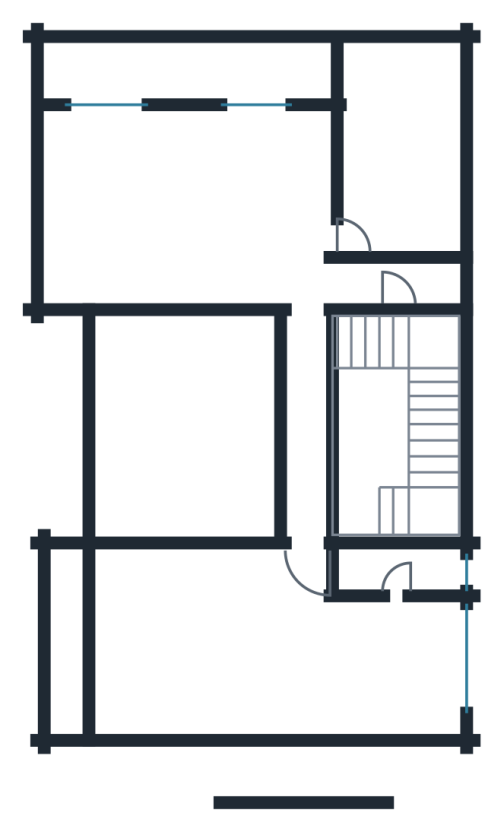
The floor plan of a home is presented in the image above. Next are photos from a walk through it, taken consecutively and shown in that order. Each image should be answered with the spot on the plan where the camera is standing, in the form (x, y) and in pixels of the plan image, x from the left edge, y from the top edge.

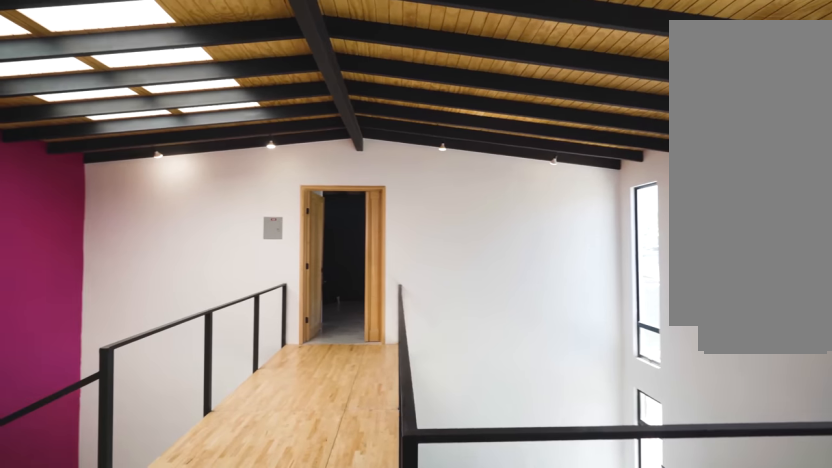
(335, 242)
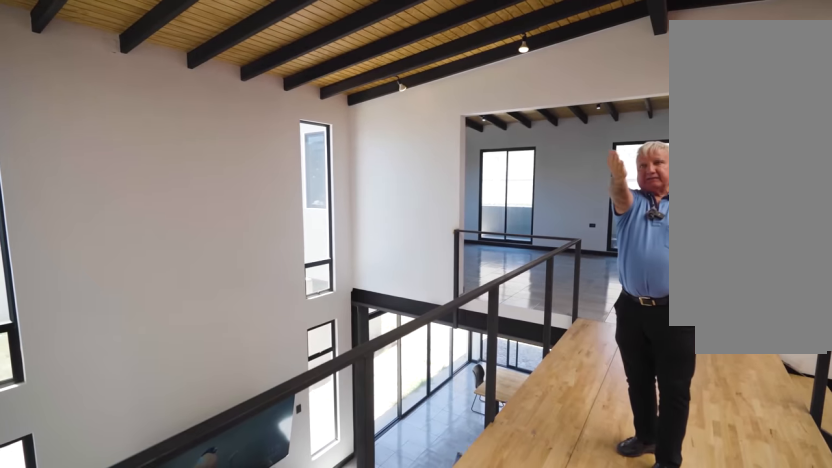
(301, 484)
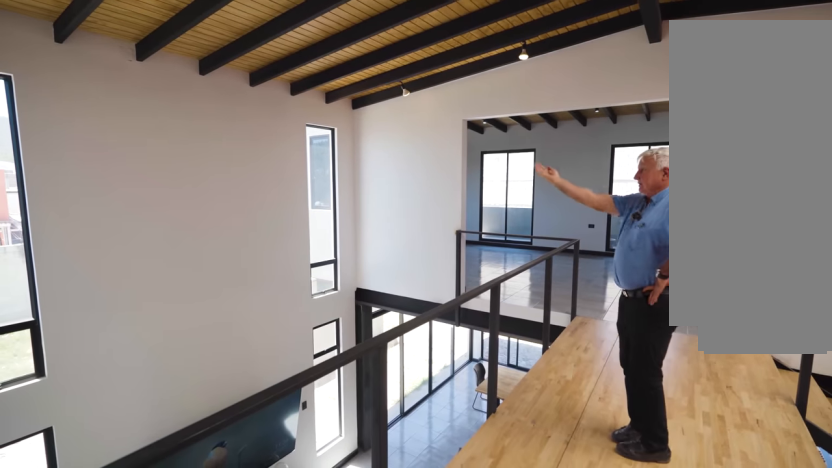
(301, 484)
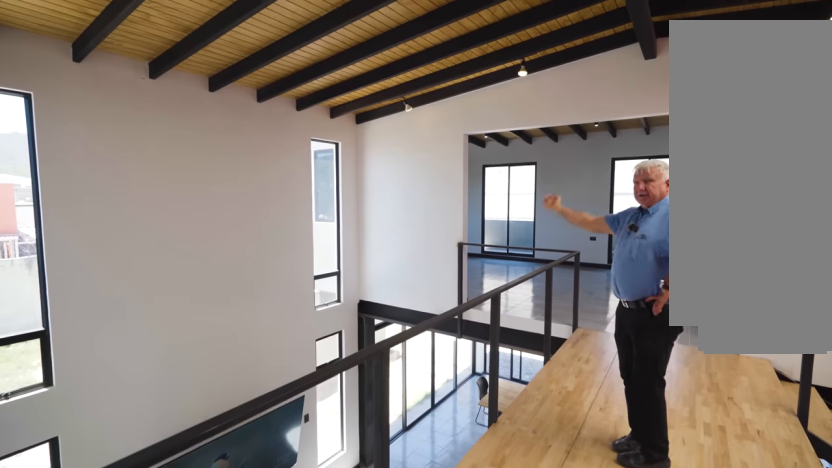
(298, 492)
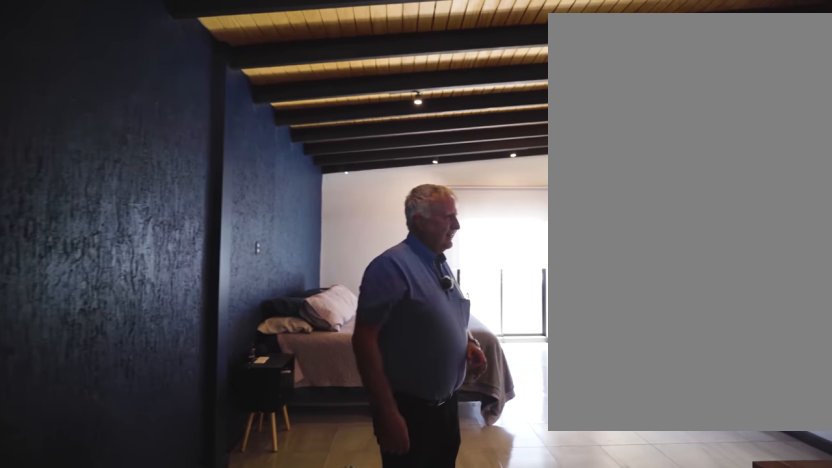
(395, 638)
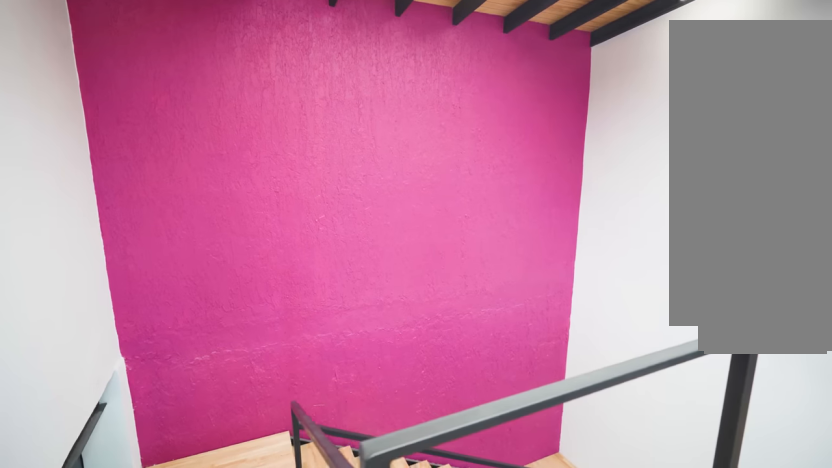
(311, 440)
